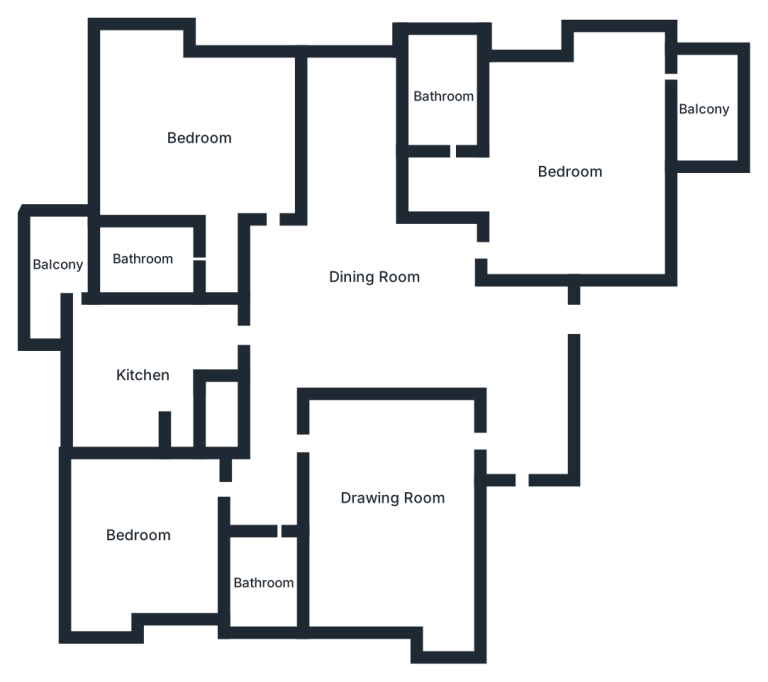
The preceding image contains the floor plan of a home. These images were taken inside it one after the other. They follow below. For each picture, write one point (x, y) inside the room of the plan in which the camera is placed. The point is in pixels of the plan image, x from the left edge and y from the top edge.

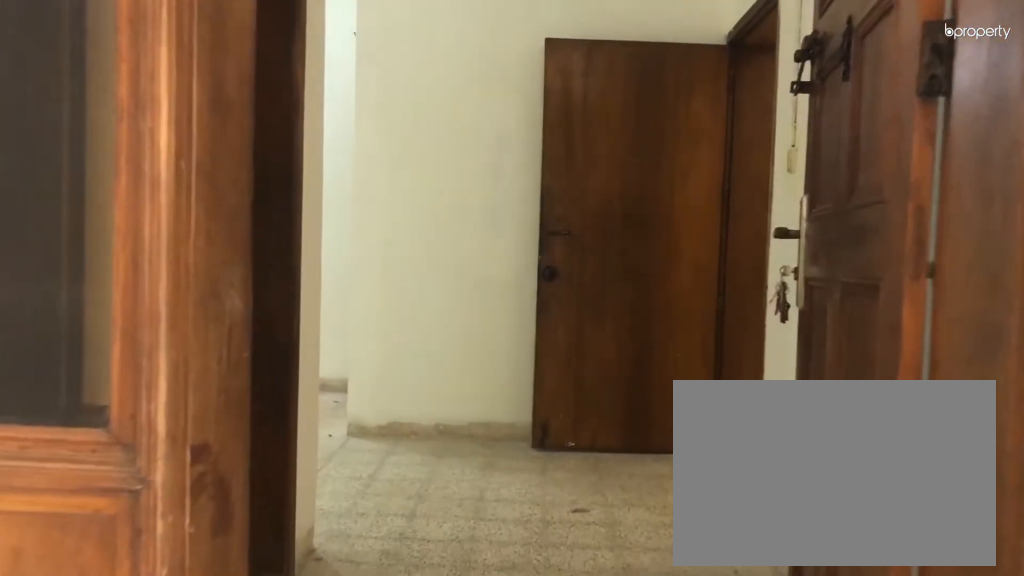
(521, 417)
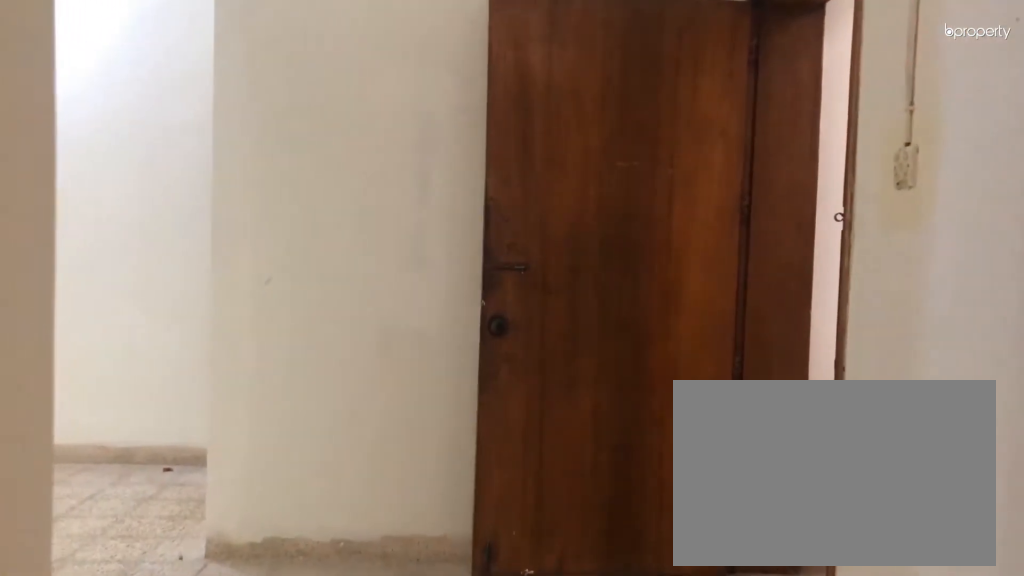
(521, 417)
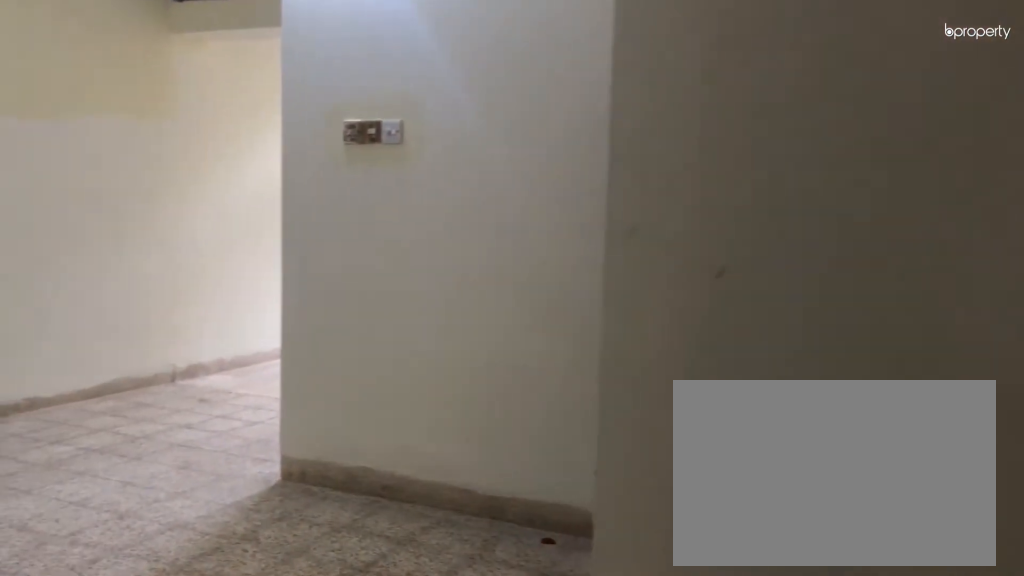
(368, 274)
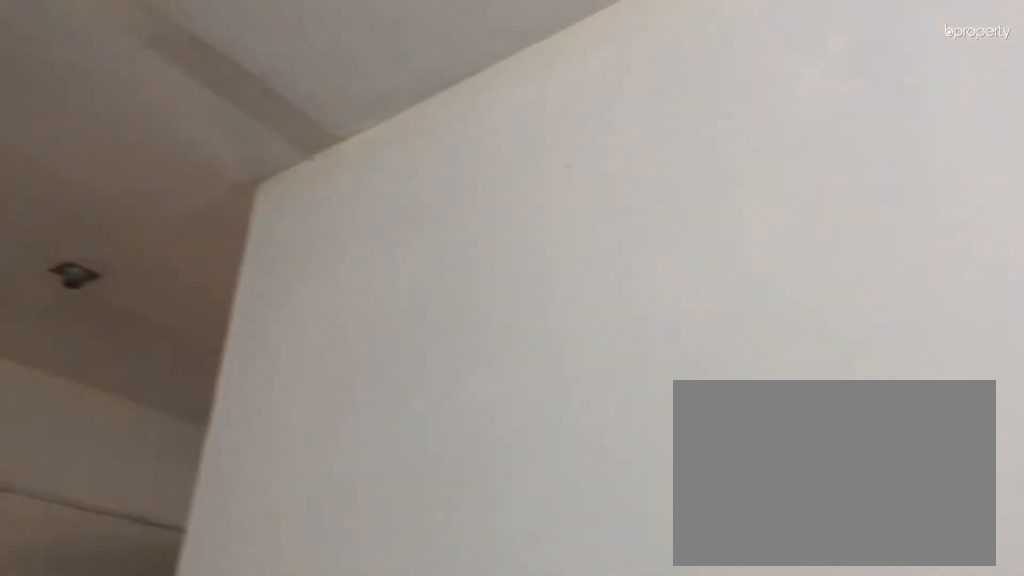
(368, 274)
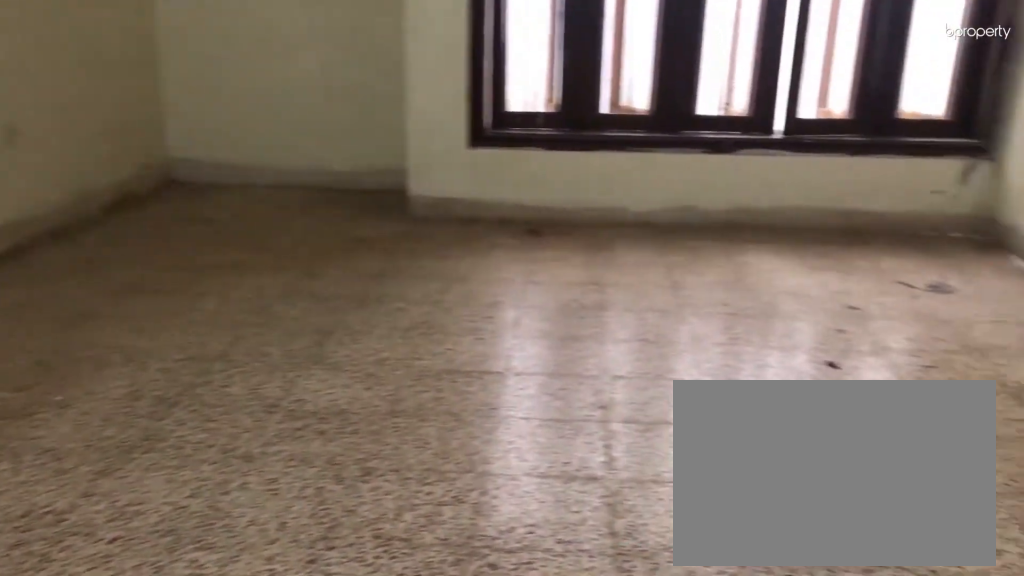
(393, 499)
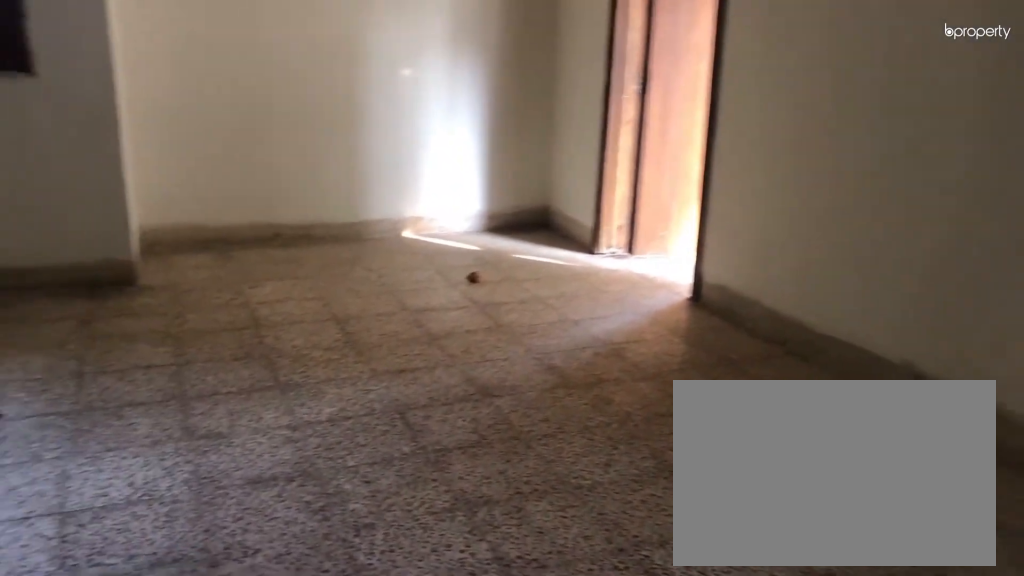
(568, 174)
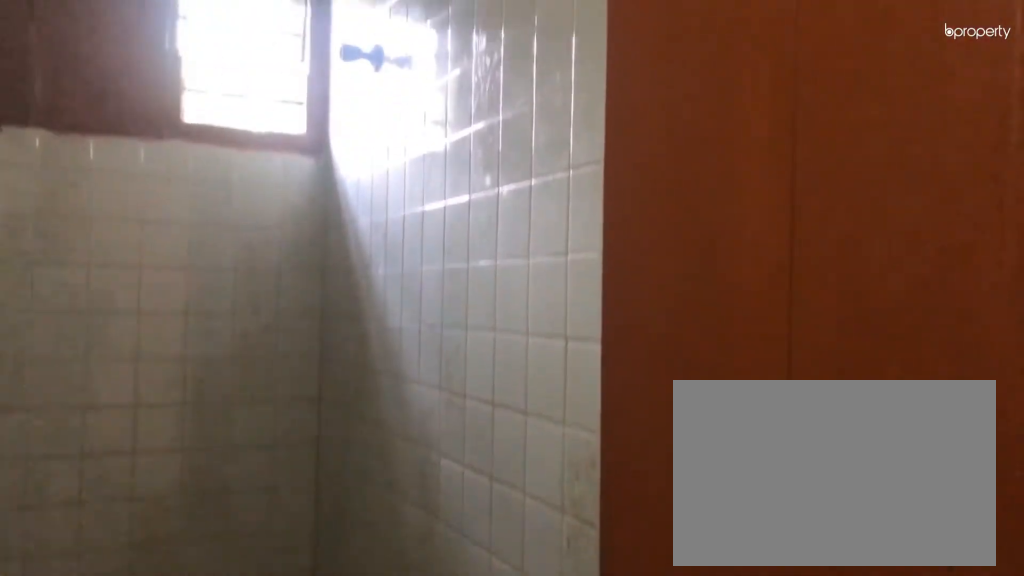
(443, 99)
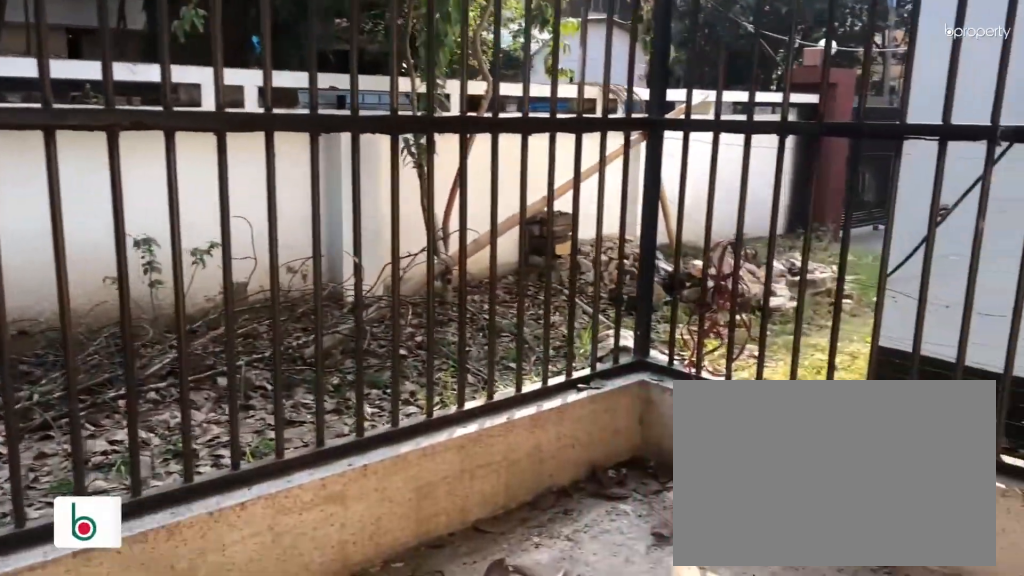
(708, 105)
